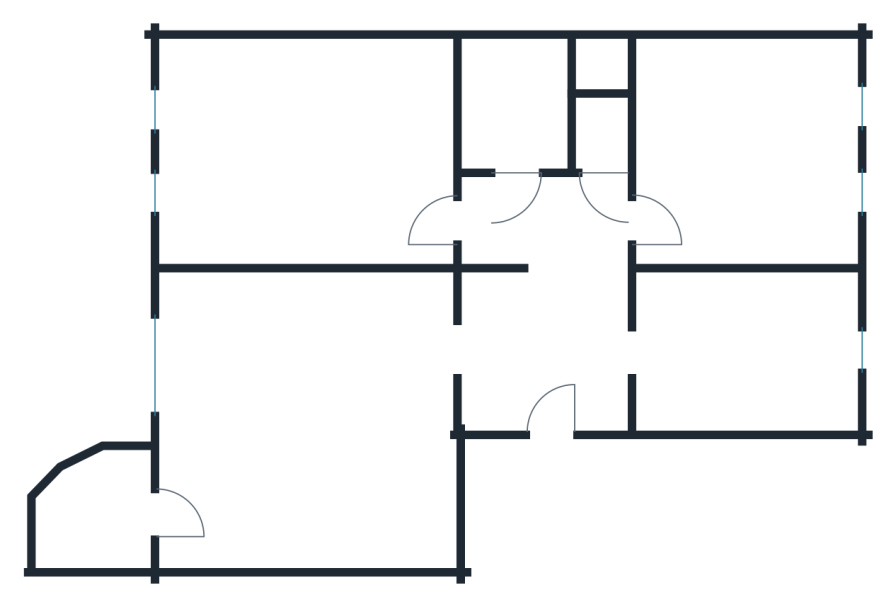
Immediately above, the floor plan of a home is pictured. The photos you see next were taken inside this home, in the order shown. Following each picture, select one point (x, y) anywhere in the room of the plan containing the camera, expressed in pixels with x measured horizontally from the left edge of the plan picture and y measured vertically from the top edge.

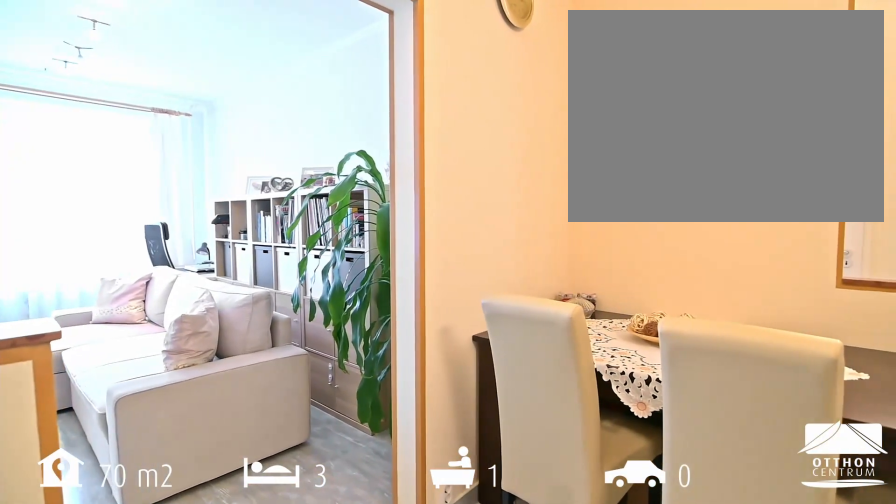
(542, 337)
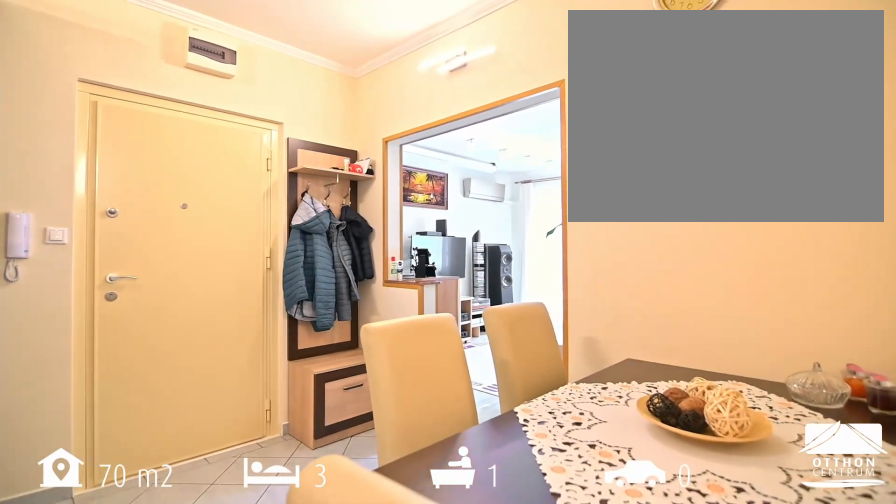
(542, 337)
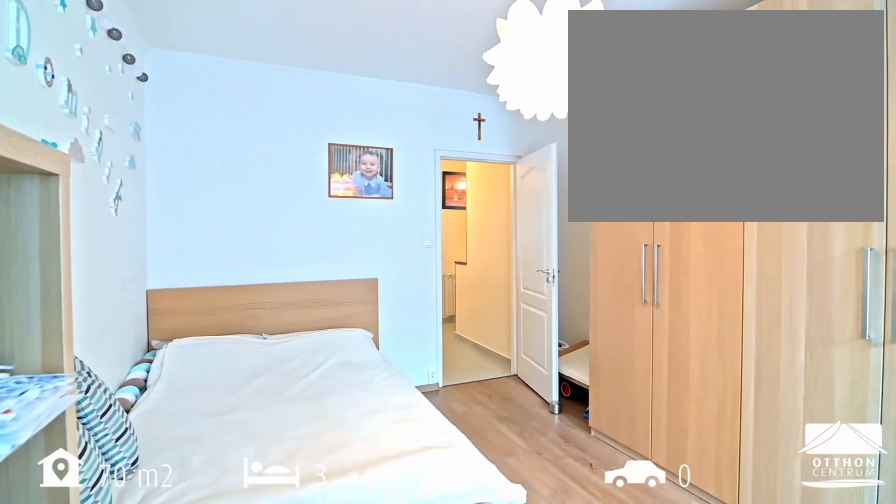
(308, 150)
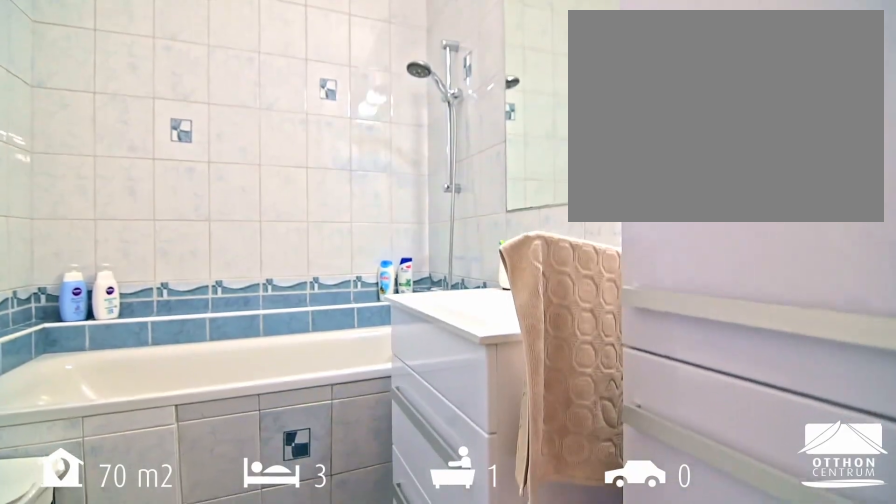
(515, 106)
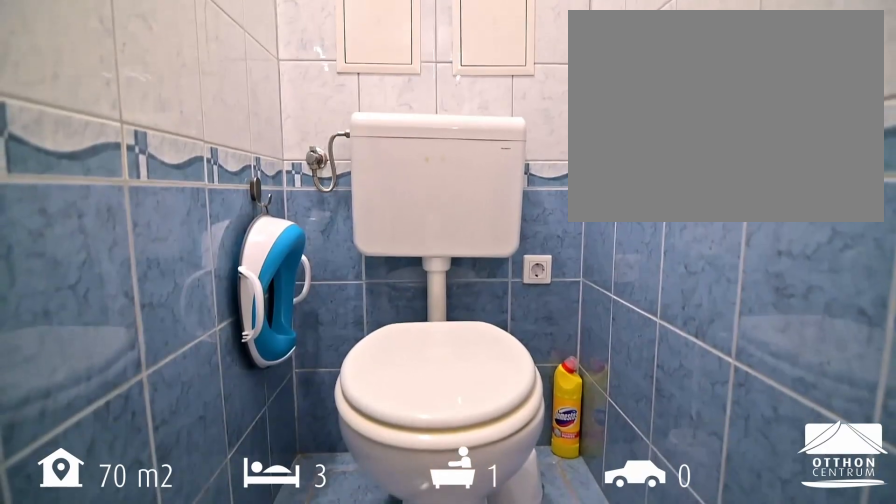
(602, 131)
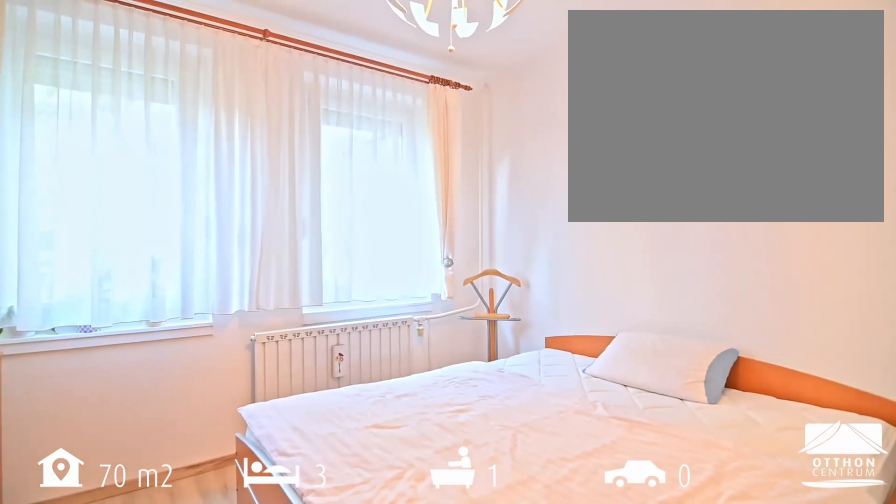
(744, 156)
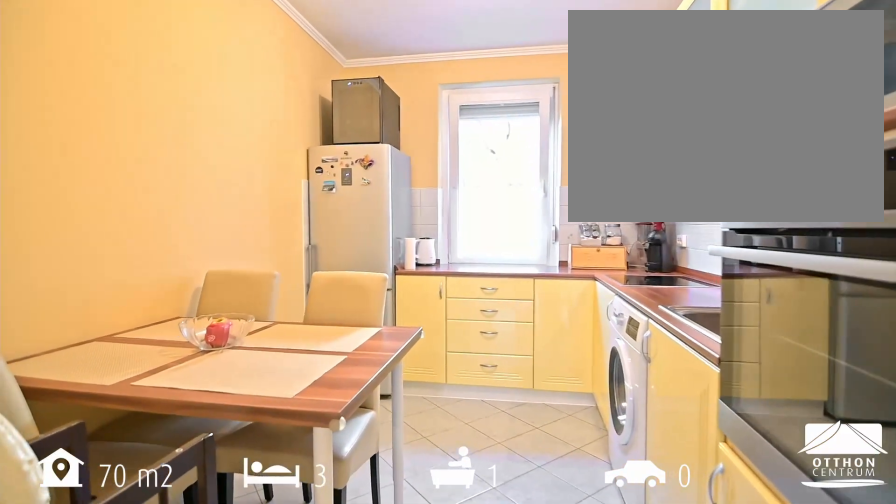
(743, 347)
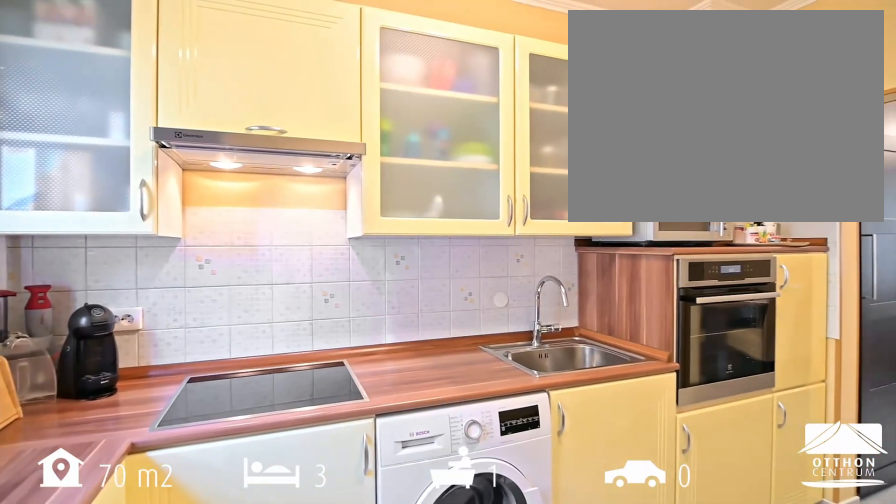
(742, 348)
